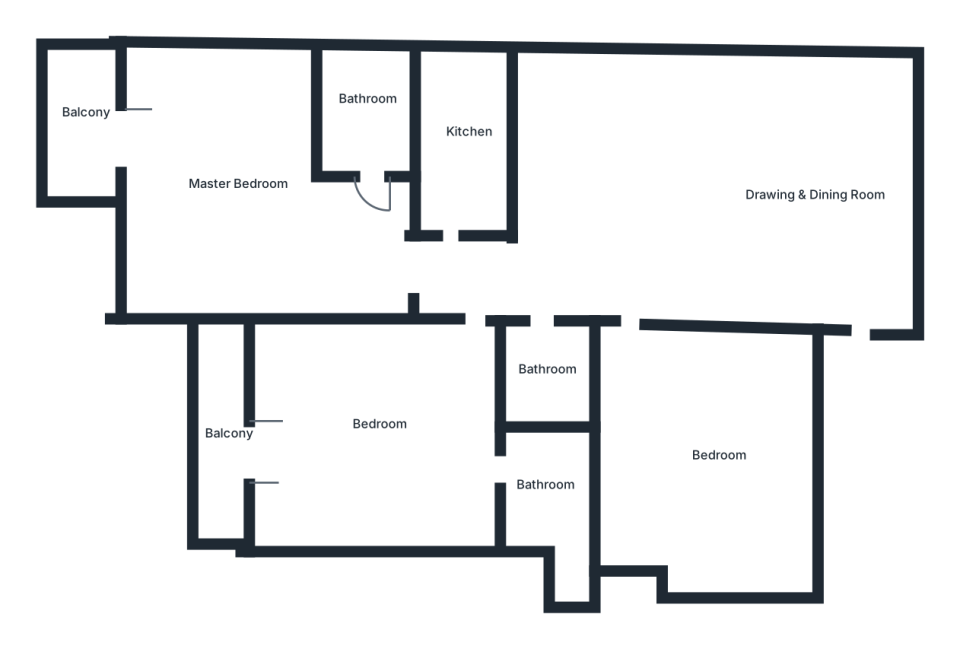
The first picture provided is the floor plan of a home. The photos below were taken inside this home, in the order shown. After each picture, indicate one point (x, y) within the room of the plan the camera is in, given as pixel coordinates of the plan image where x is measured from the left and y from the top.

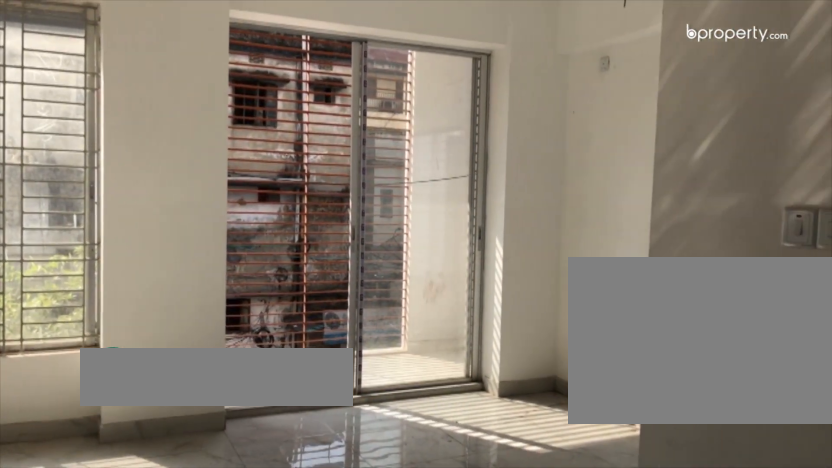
(250, 205)
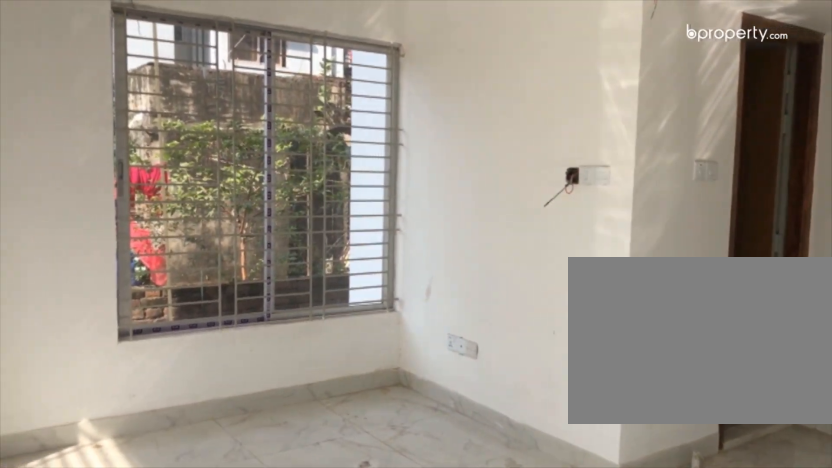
(259, 210)
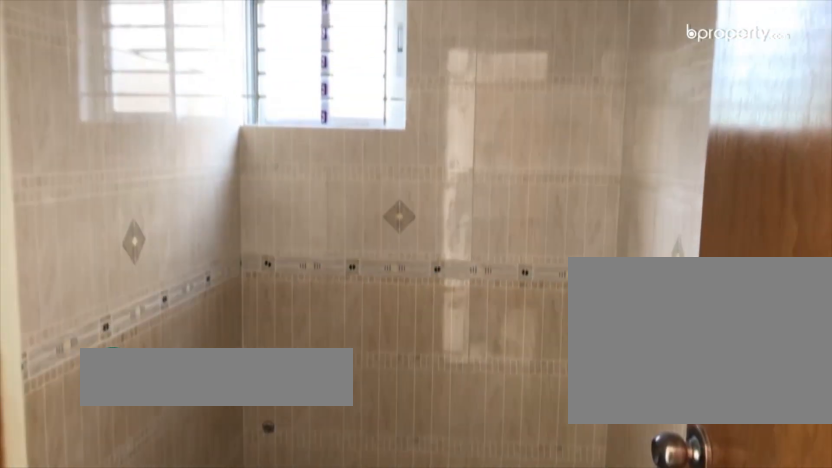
(365, 129)
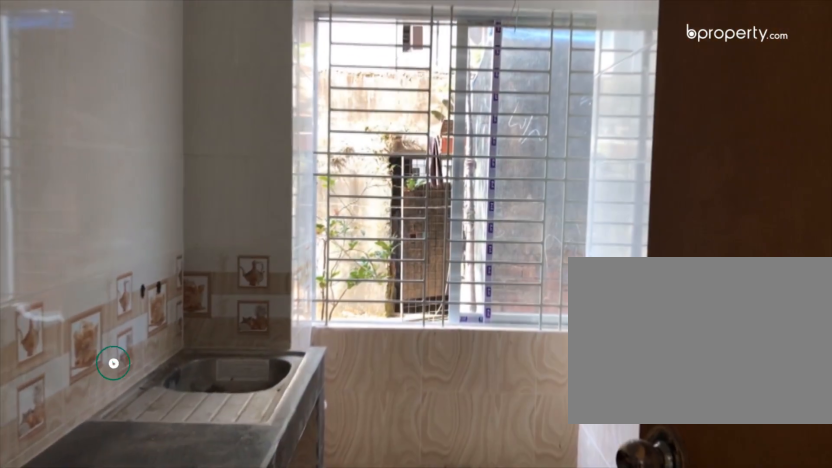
(459, 161)
